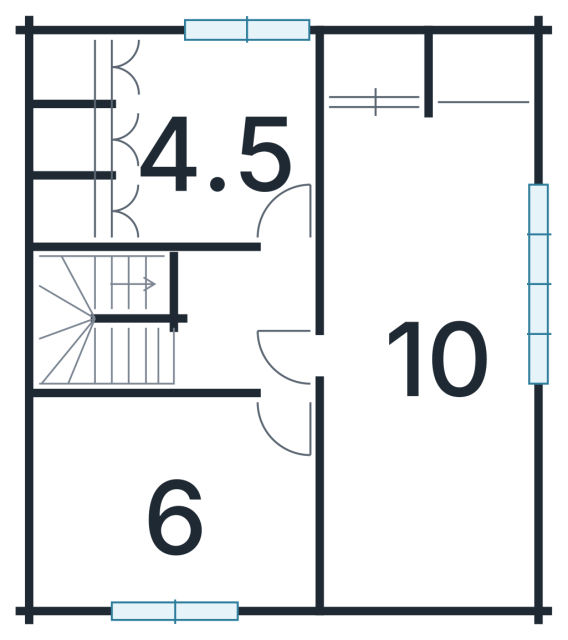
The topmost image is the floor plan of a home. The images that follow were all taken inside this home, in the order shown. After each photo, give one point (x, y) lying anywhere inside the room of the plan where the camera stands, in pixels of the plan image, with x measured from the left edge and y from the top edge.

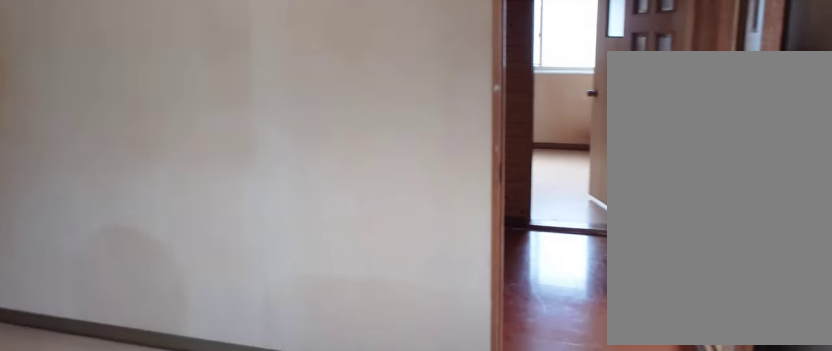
(181, 498)
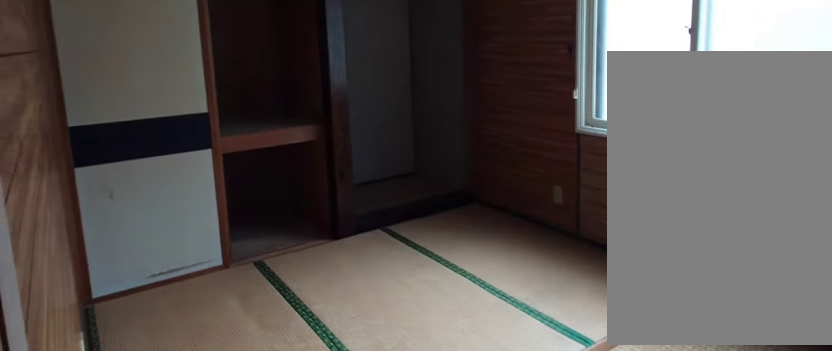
(433, 349)
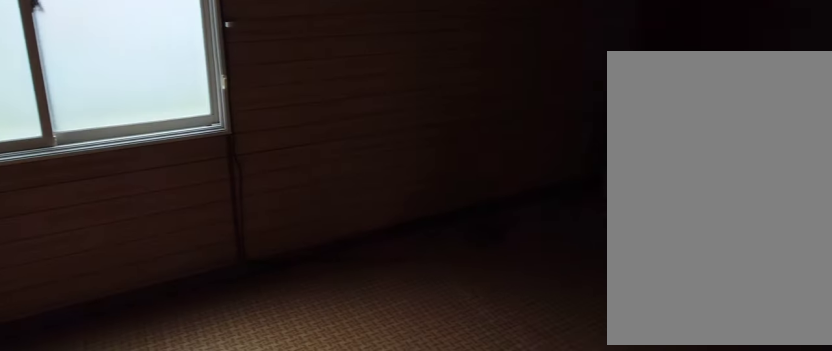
(433, 349)
